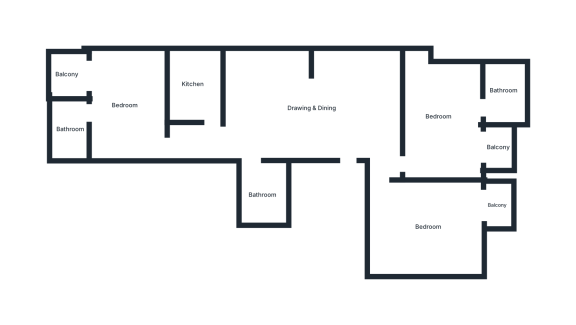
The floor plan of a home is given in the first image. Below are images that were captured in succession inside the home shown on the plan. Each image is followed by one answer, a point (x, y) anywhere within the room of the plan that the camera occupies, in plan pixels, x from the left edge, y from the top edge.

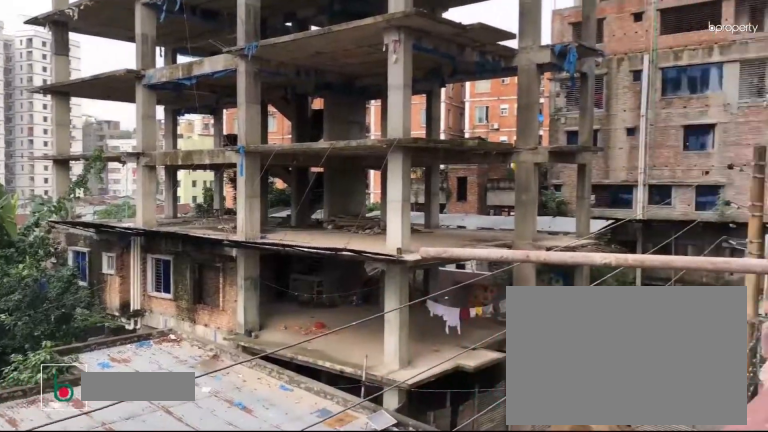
(498, 146)
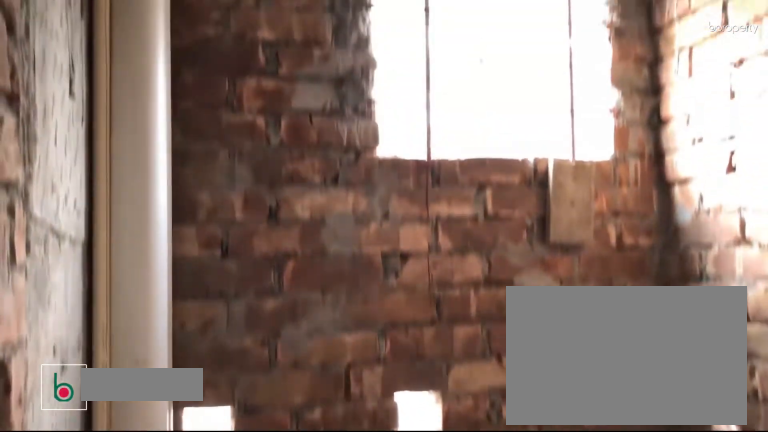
(502, 88)
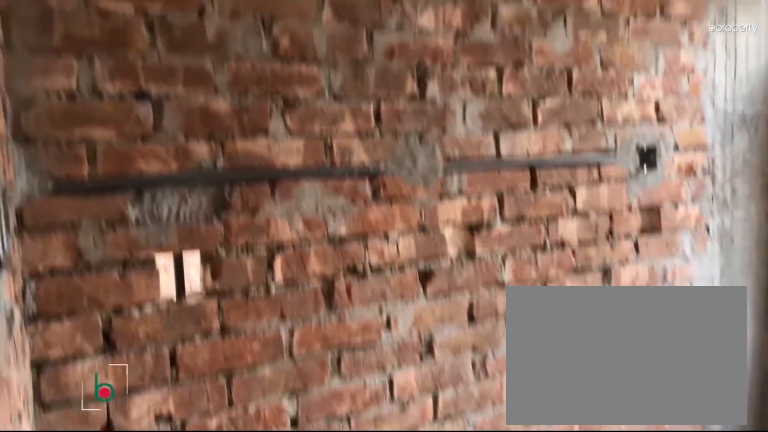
(193, 83)
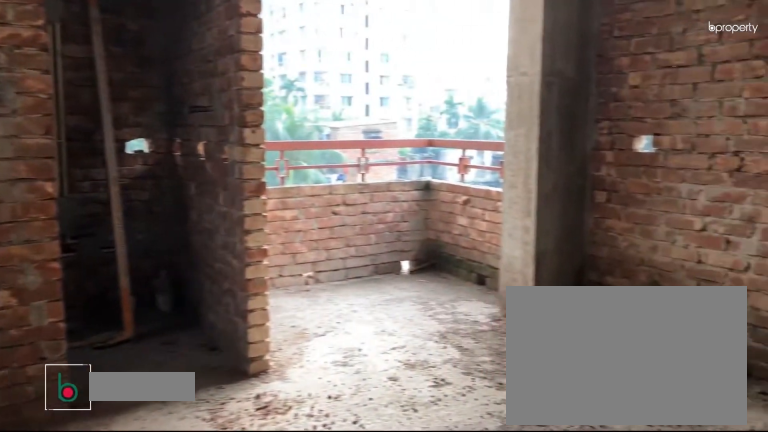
(121, 107)
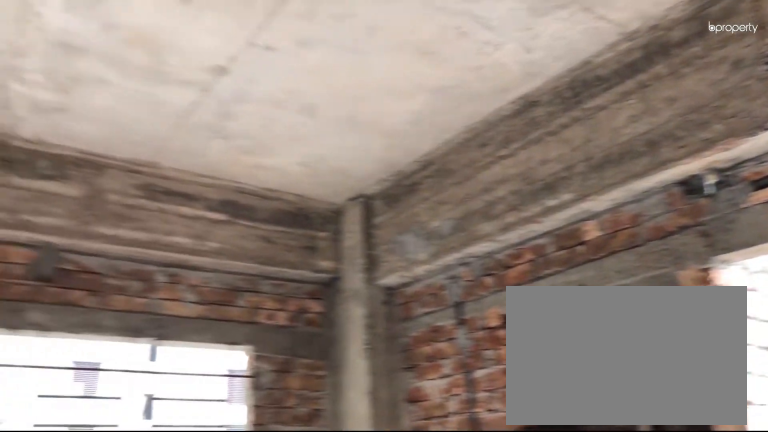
(121, 107)
